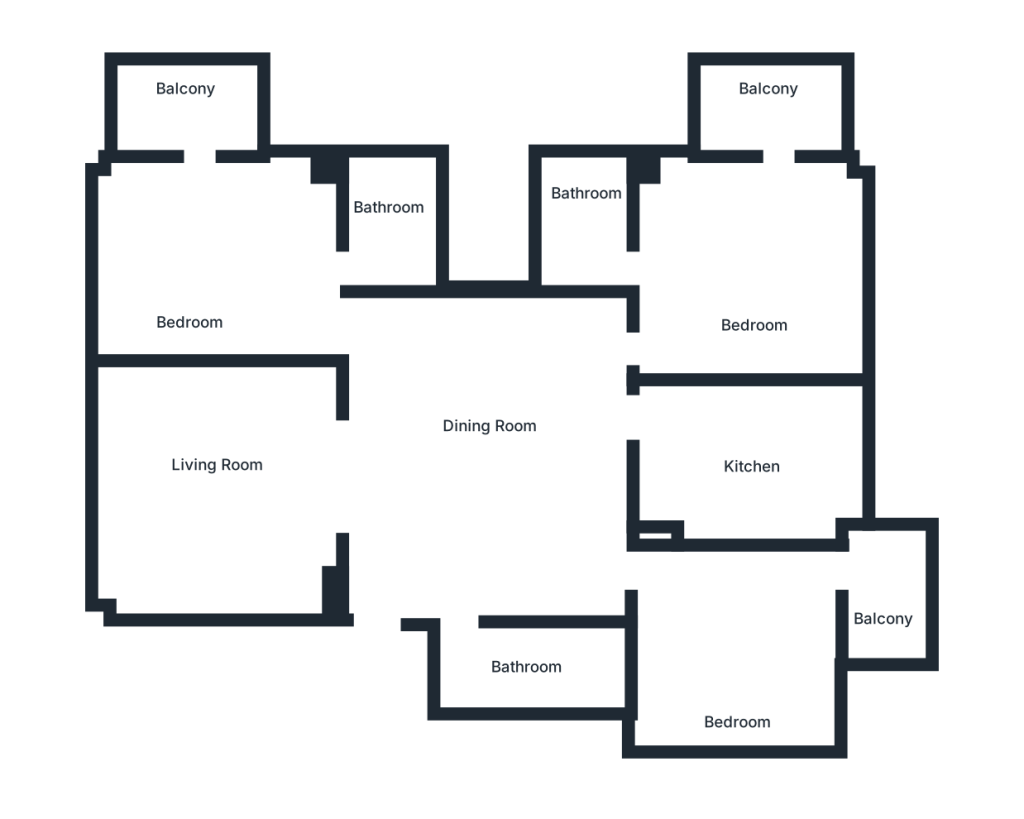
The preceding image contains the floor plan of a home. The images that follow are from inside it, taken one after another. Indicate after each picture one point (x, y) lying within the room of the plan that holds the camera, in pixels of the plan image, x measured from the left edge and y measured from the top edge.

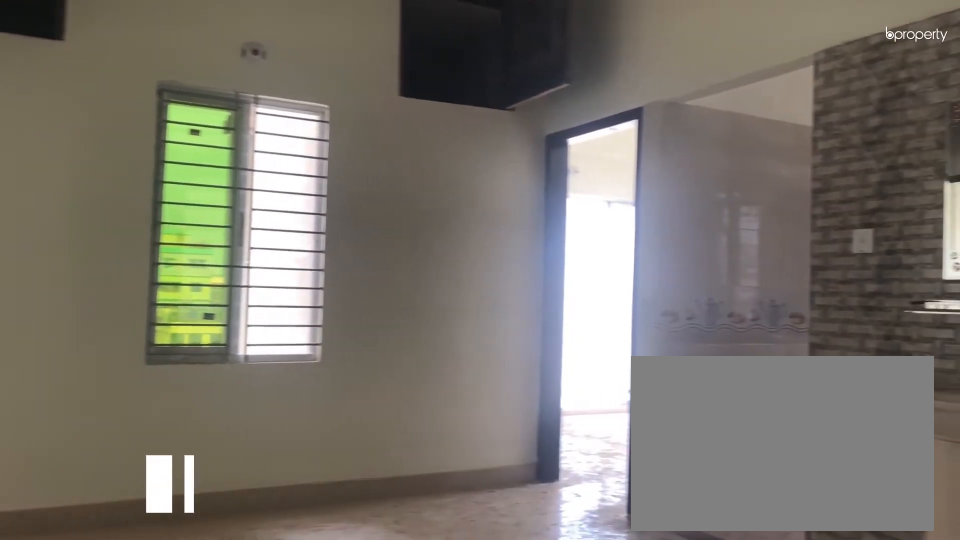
(497, 458)
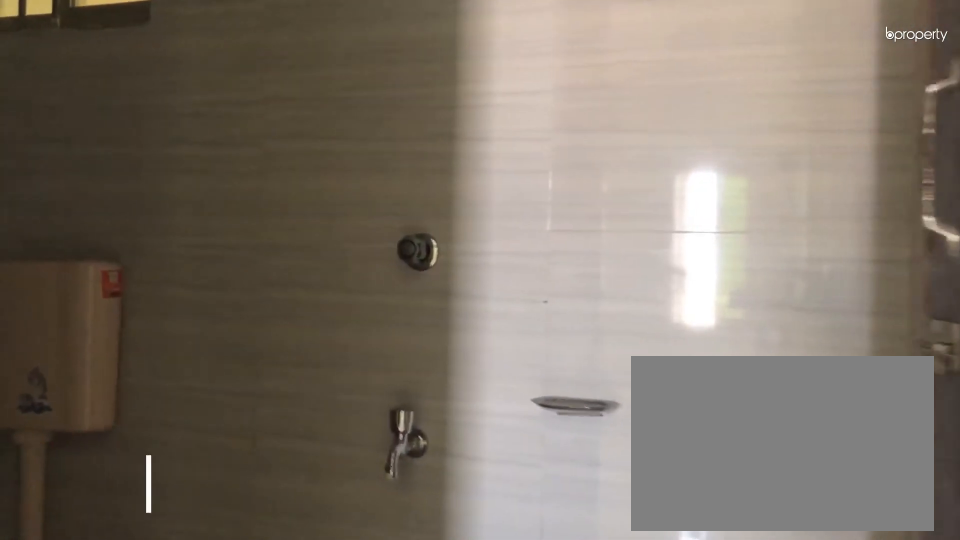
(519, 666)
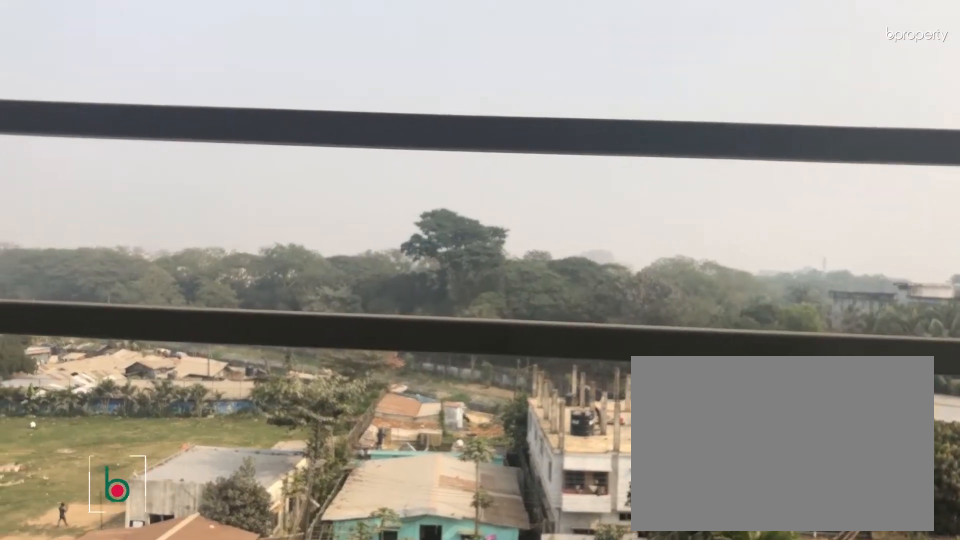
(883, 615)
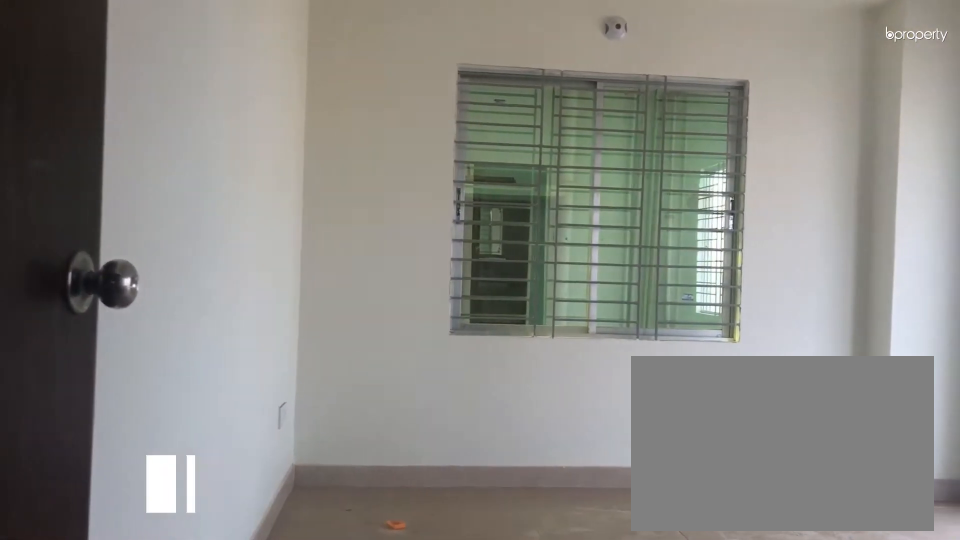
(195, 291)
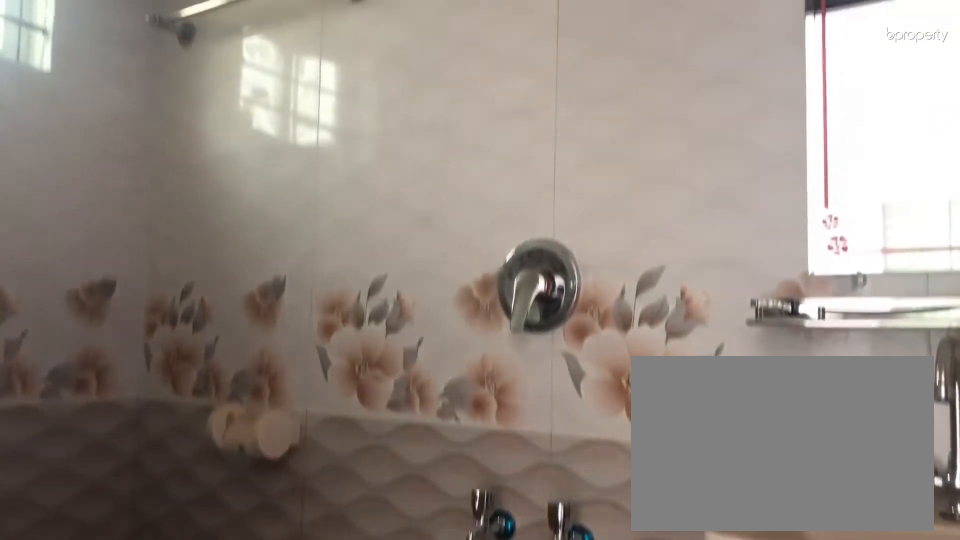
(383, 222)
